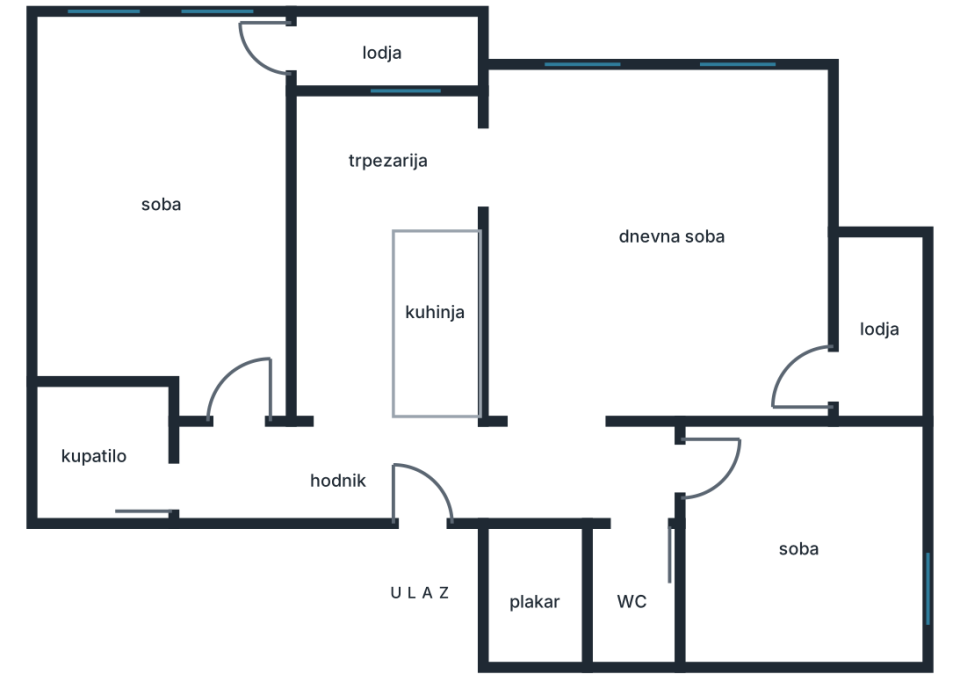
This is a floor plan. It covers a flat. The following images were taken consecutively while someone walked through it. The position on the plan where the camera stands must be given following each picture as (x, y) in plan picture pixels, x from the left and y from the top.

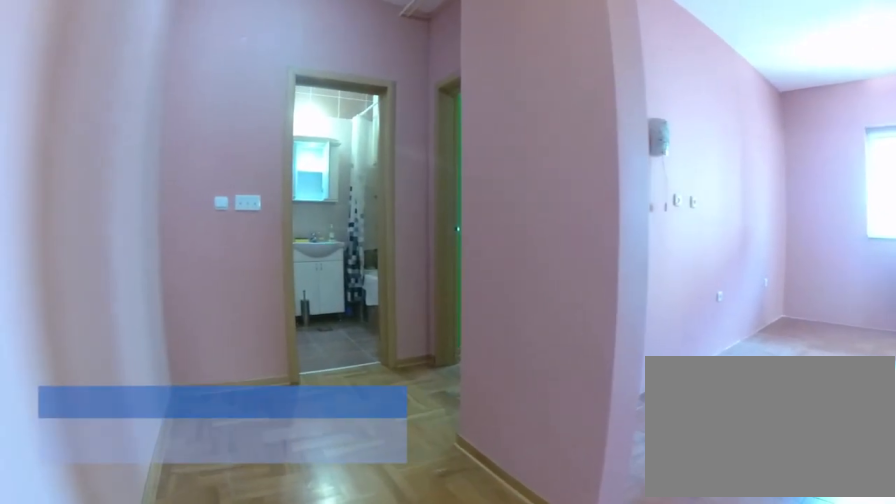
(386, 474)
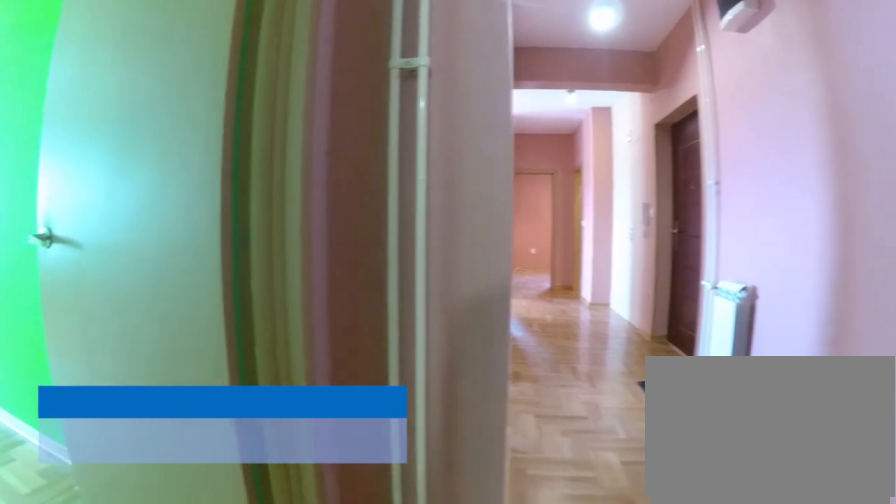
(168, 472)
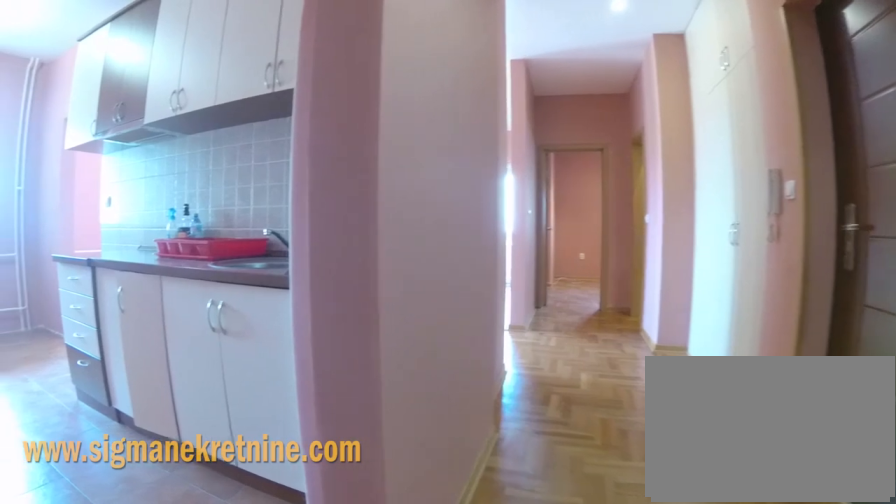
(330, 479)
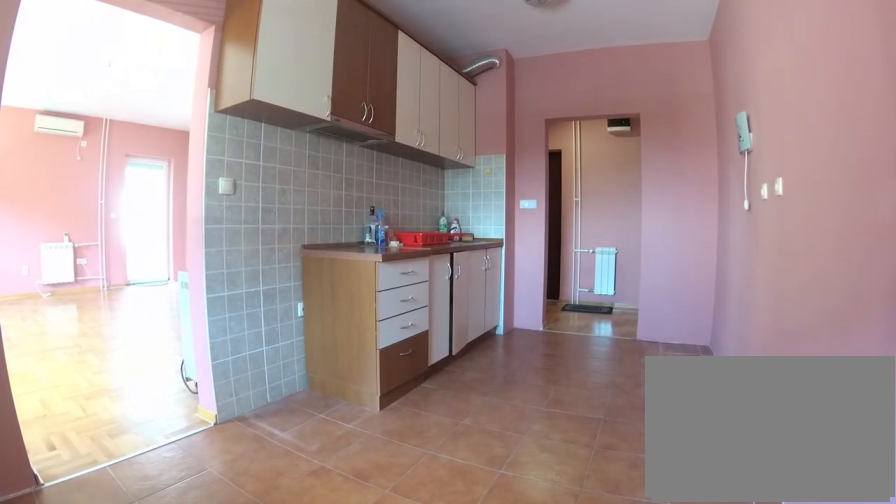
(327, 128)
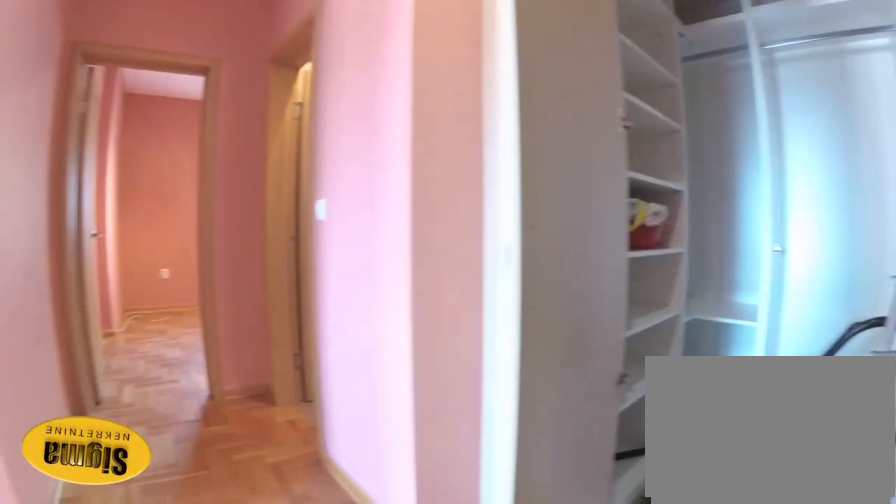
(503, 485)
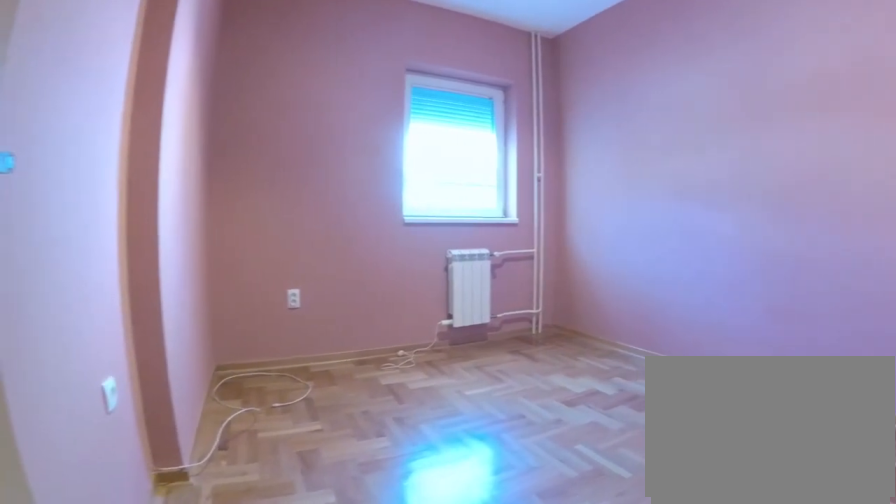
(662, 469)
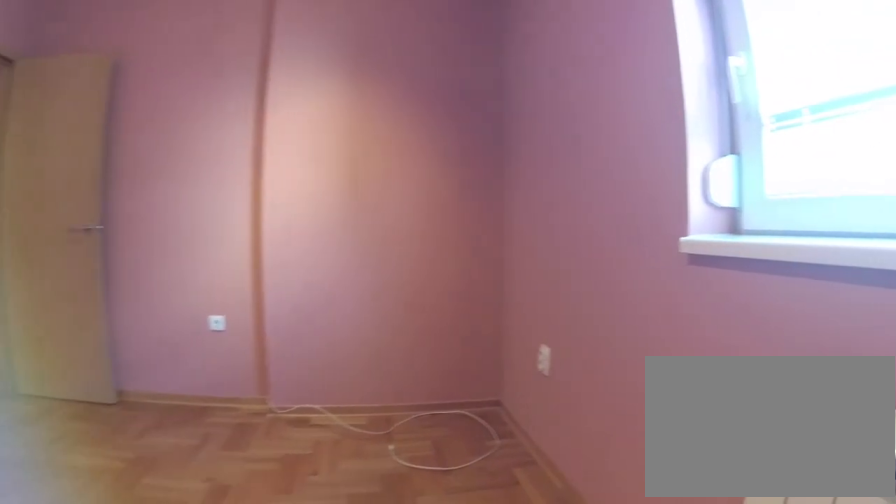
(869, 636)
